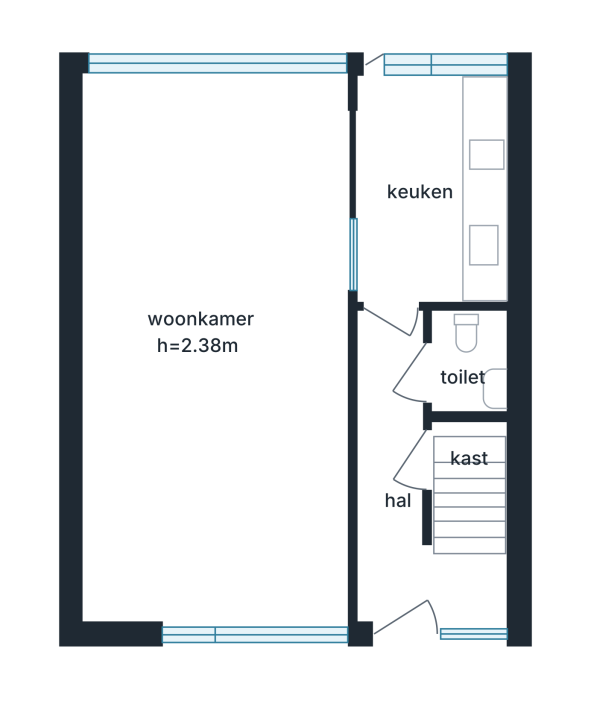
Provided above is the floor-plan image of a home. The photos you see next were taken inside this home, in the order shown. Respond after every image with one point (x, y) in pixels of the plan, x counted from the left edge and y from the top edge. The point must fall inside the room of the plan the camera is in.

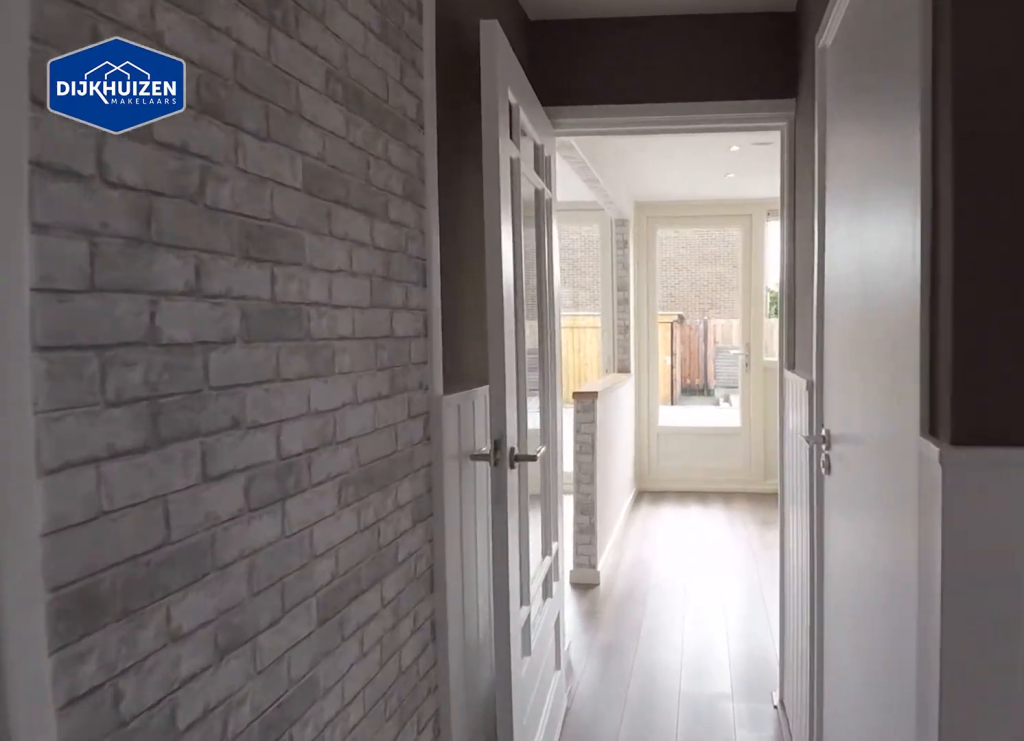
(406, 494)
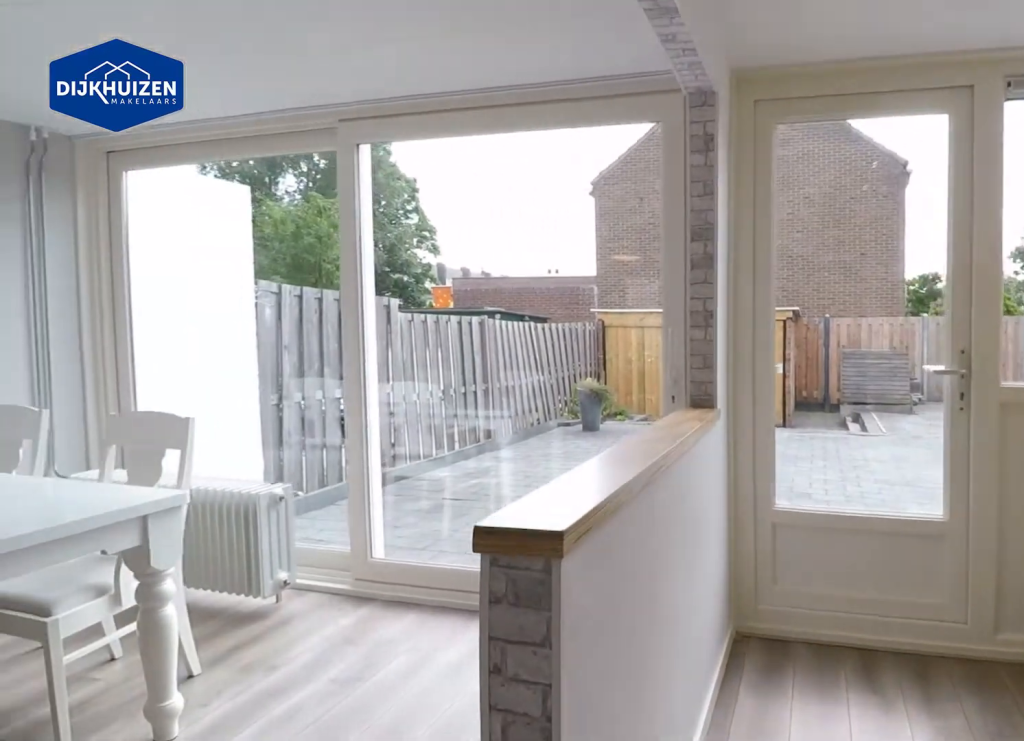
(483, 184)
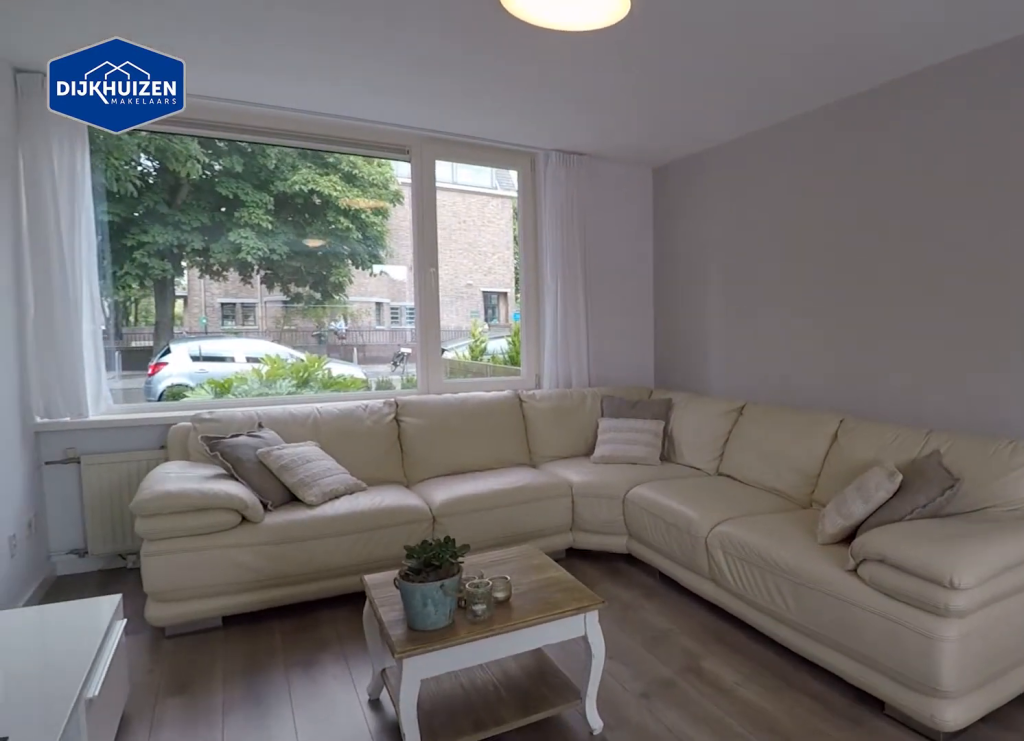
(157, 233)
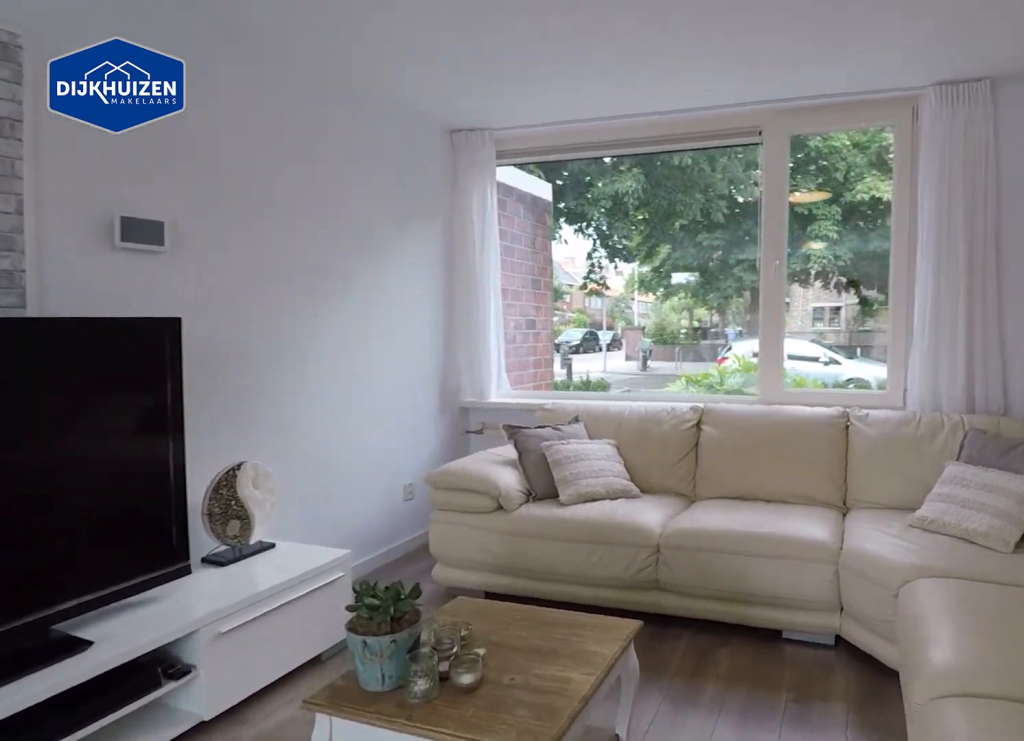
(157, 233)
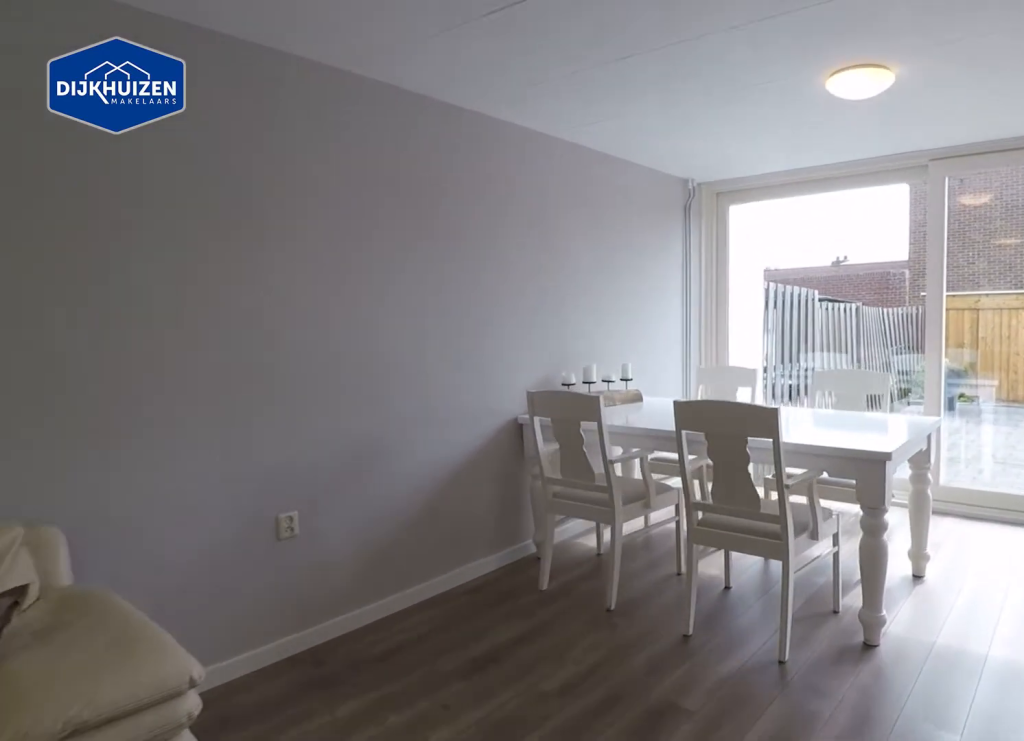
(177, 124)
